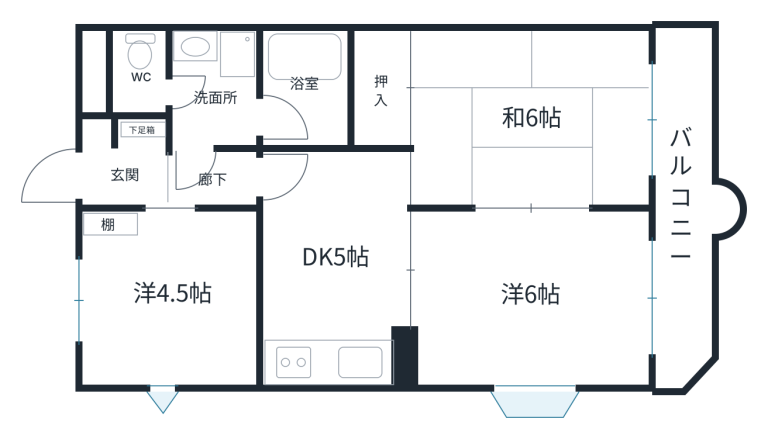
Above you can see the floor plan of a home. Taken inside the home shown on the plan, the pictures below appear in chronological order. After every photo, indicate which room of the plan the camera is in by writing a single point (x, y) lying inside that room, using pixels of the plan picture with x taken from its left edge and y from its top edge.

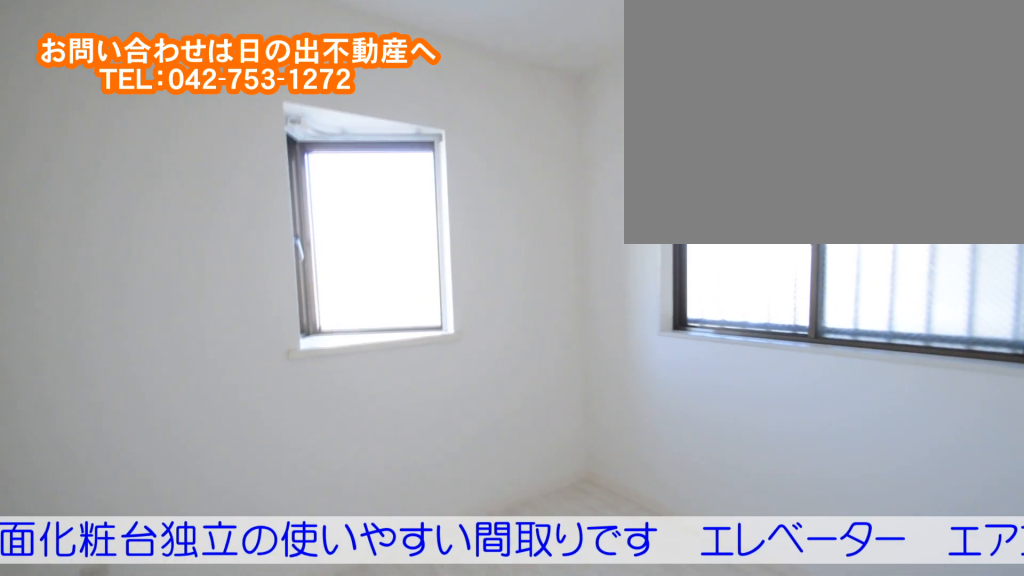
(171, 331)
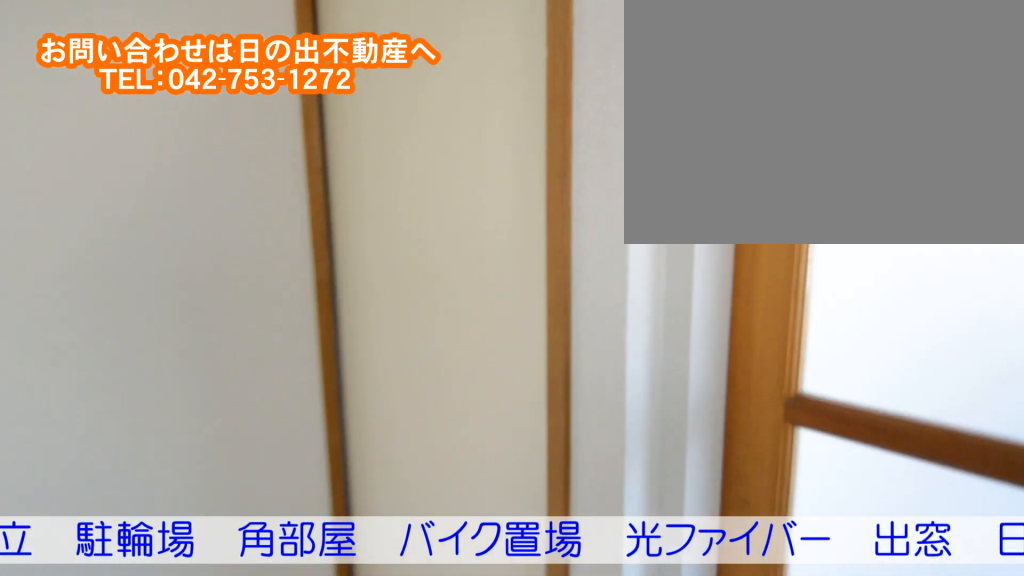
(344, 291)
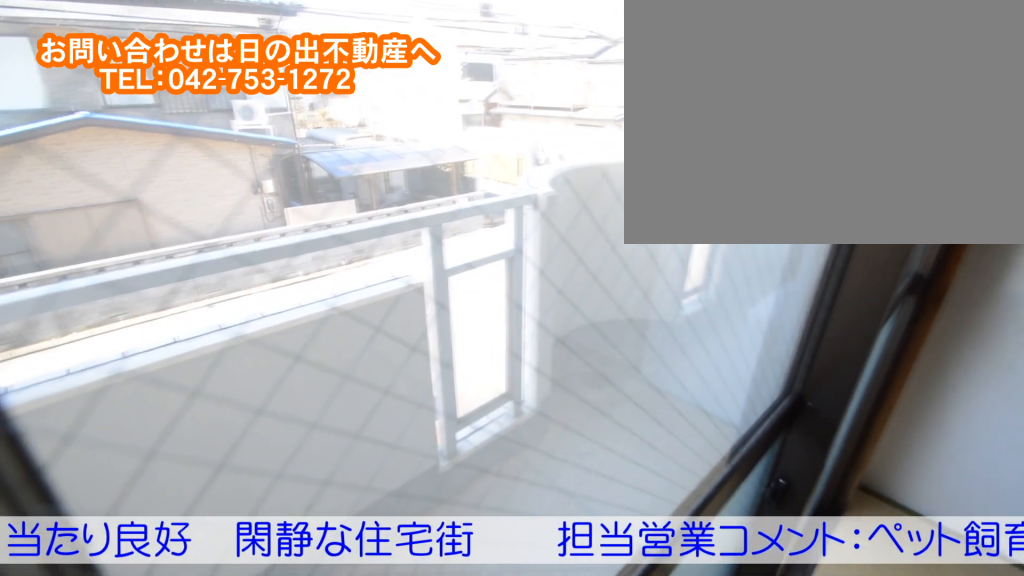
(526, 151)
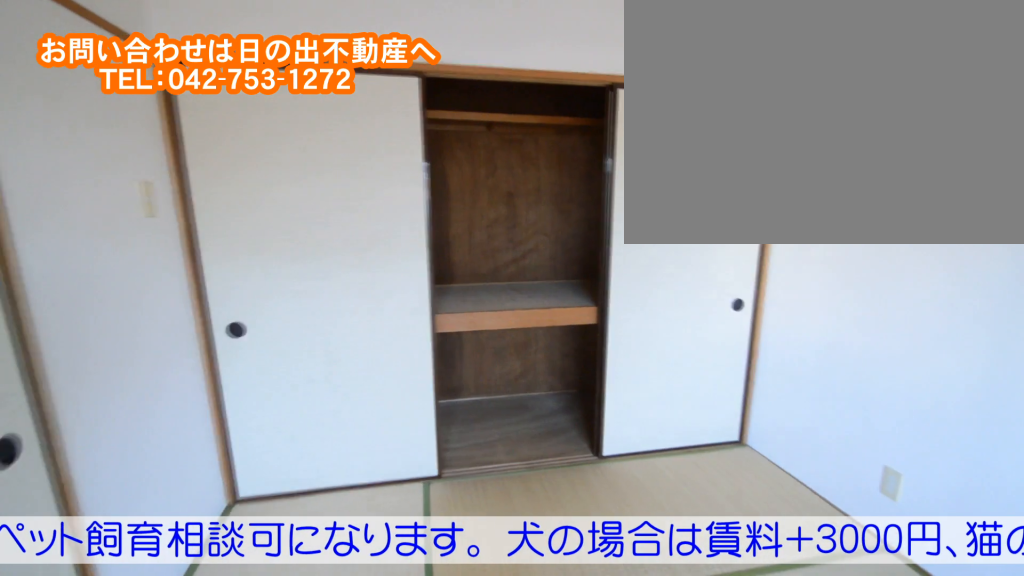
(526, 151)
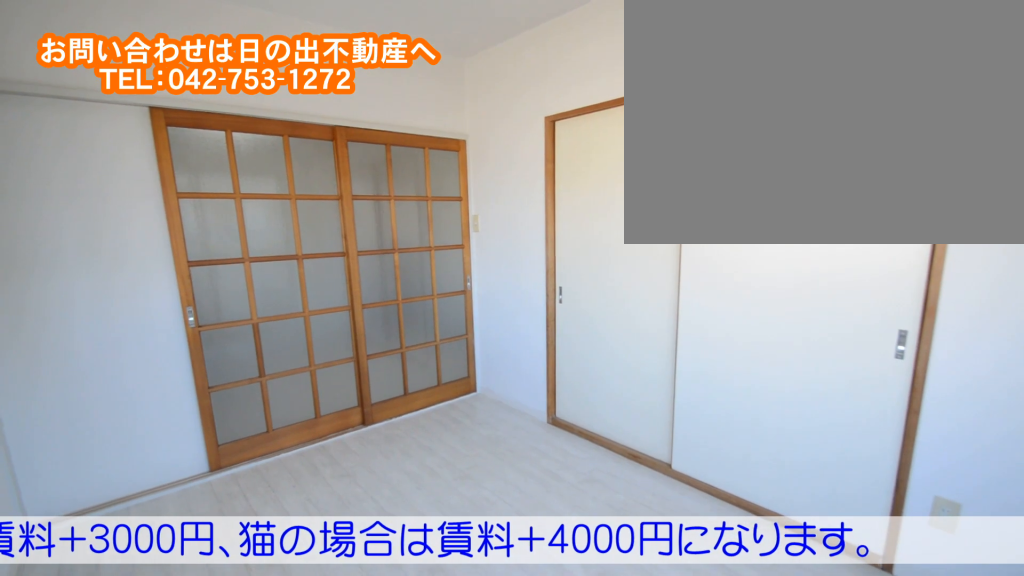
(538, 319)
